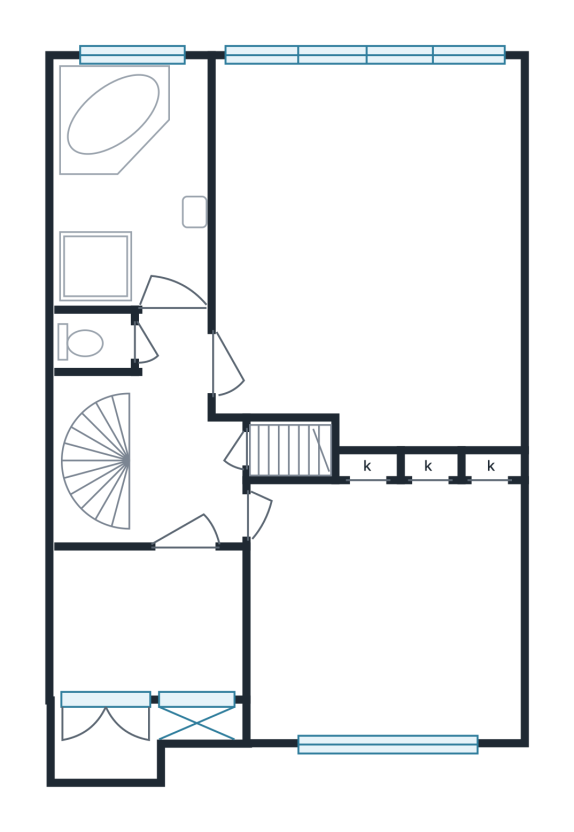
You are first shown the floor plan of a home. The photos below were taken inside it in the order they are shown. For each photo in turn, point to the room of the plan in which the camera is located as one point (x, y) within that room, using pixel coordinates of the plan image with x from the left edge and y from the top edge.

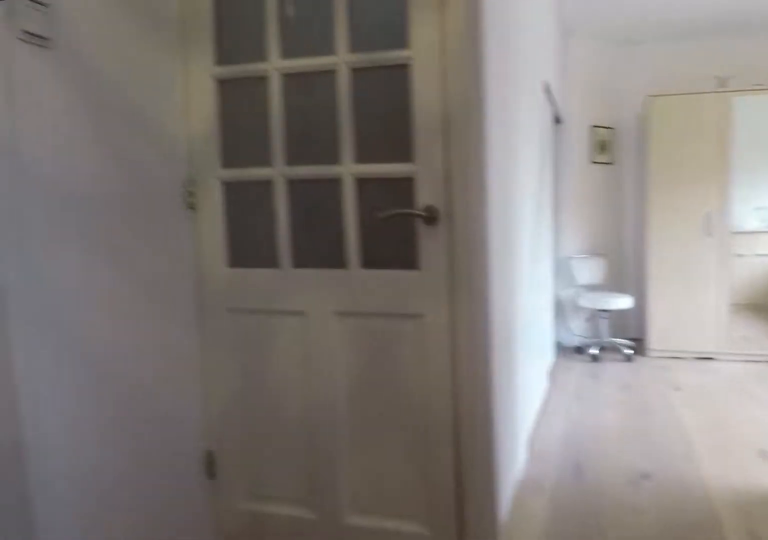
(166, 445)
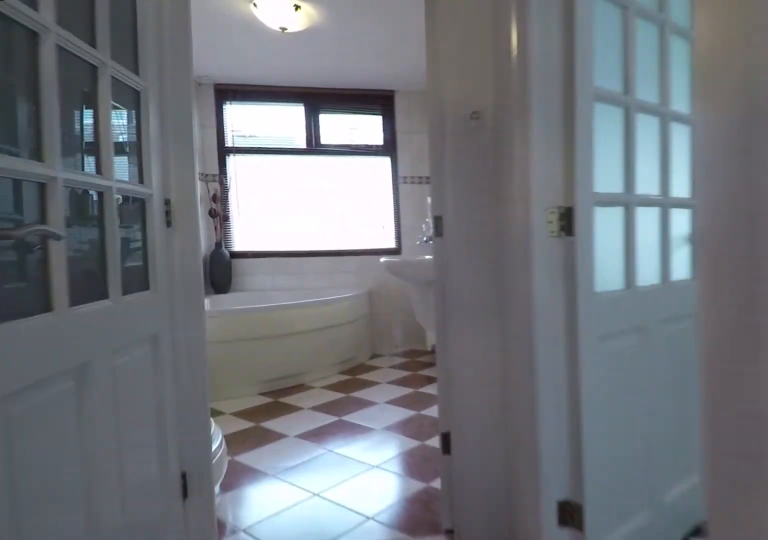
(166, 445)
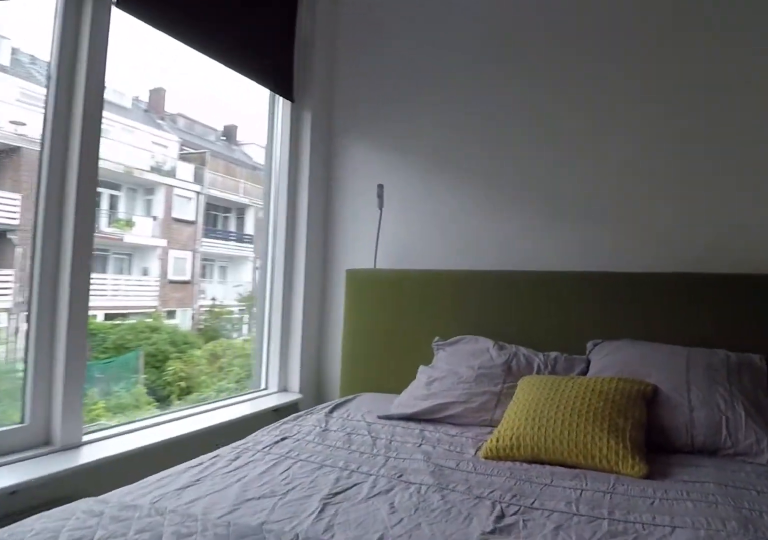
(367, 249)
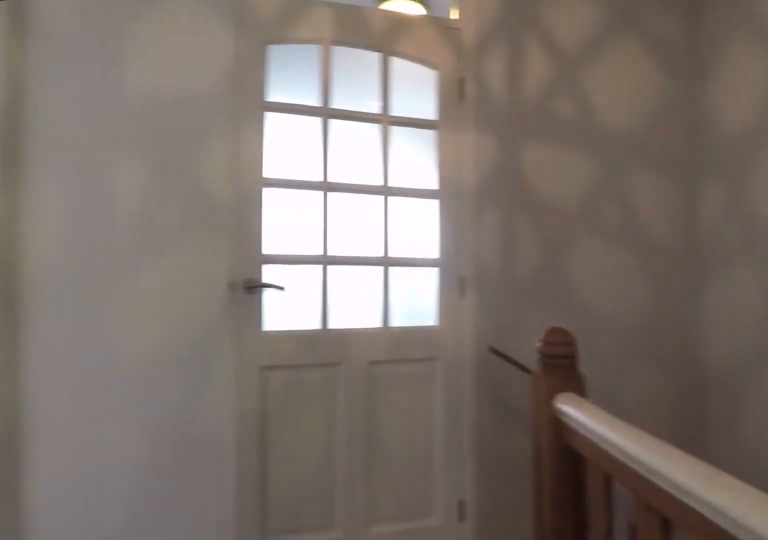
(166, 445)
